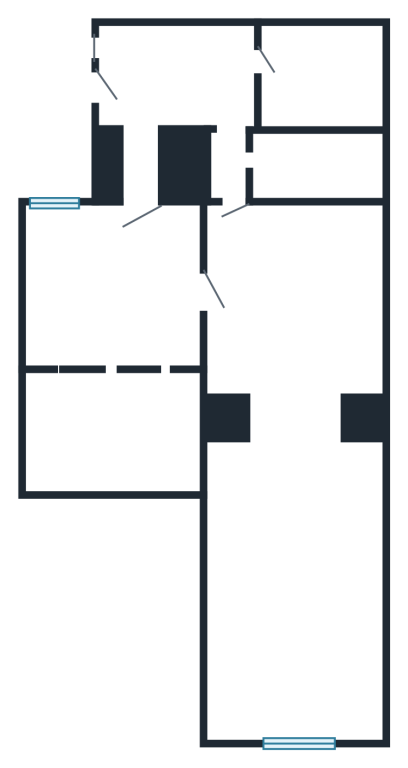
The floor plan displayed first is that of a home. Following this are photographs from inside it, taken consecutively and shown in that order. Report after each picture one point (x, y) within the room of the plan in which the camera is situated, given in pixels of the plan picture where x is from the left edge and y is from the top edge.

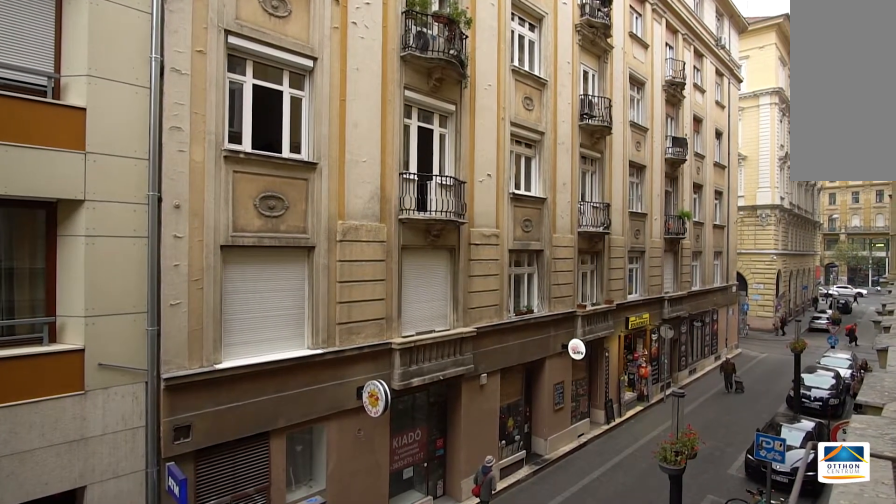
(298, 655)
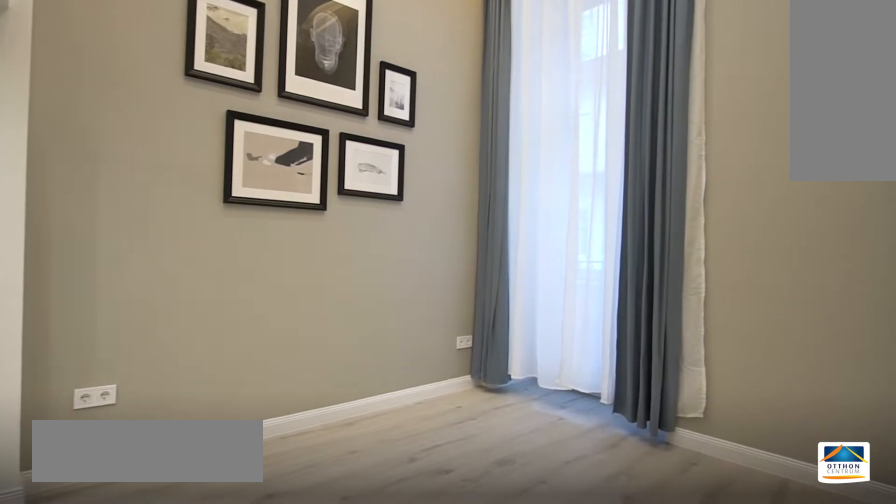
(120, 314)
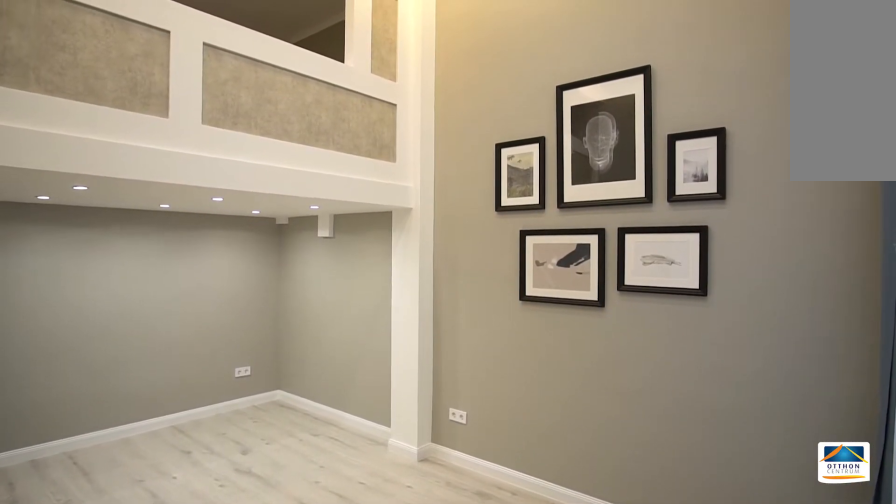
(120, 314)
